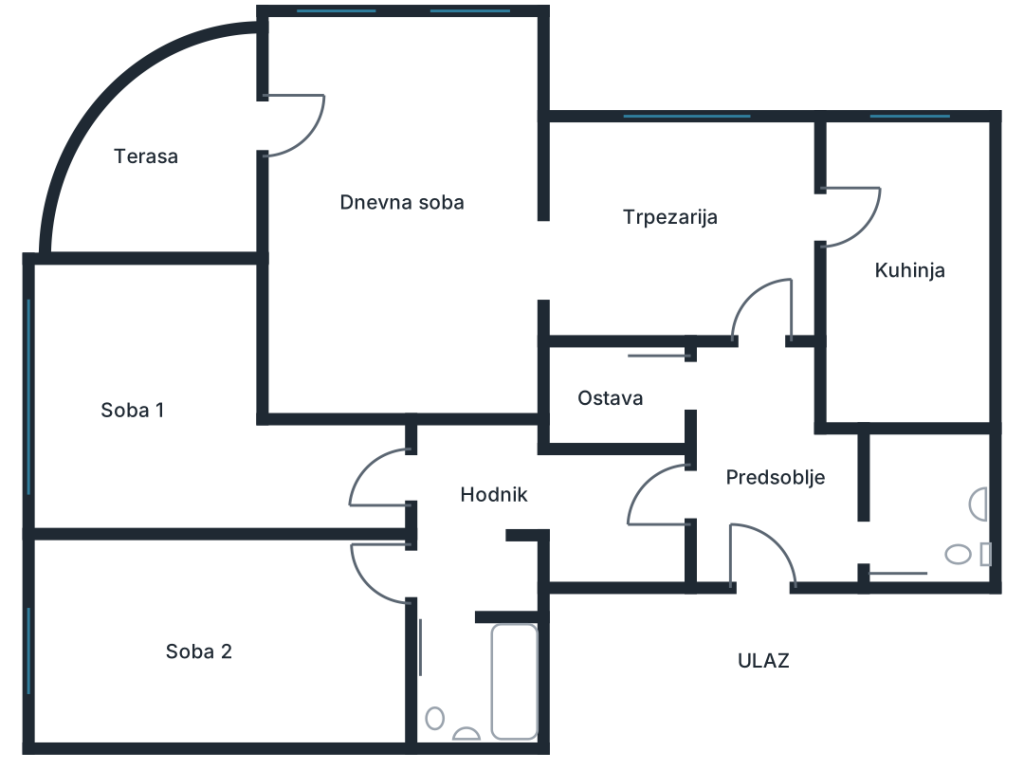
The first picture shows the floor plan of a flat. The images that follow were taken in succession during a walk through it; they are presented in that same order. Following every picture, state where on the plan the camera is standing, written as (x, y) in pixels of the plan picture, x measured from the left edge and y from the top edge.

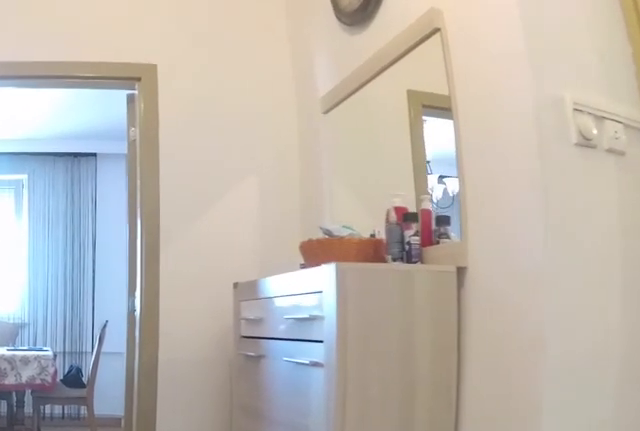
(767, 562)
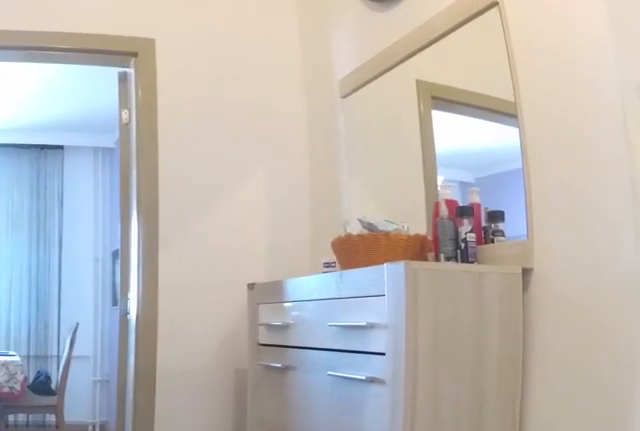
(767, 545)
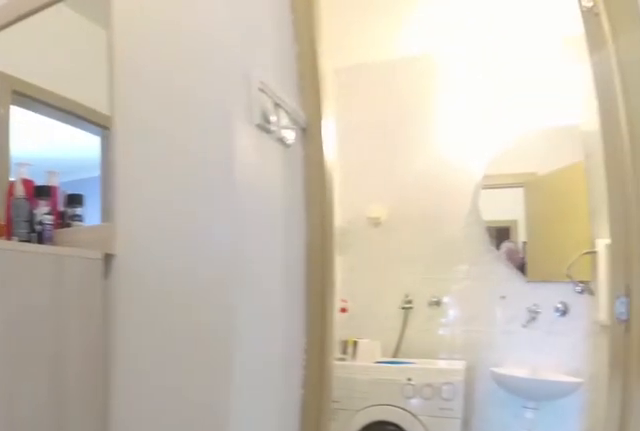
(748, 516)
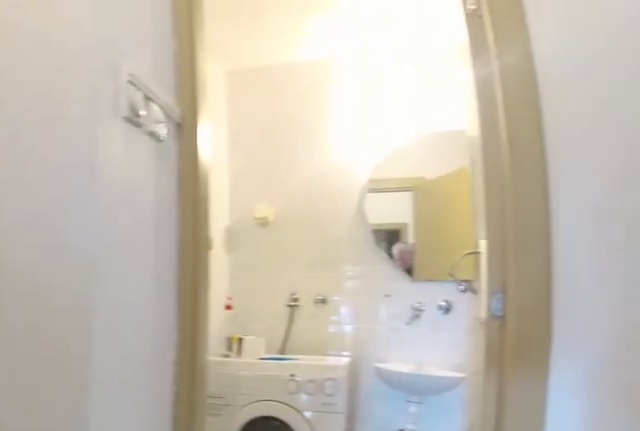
(746, 511)
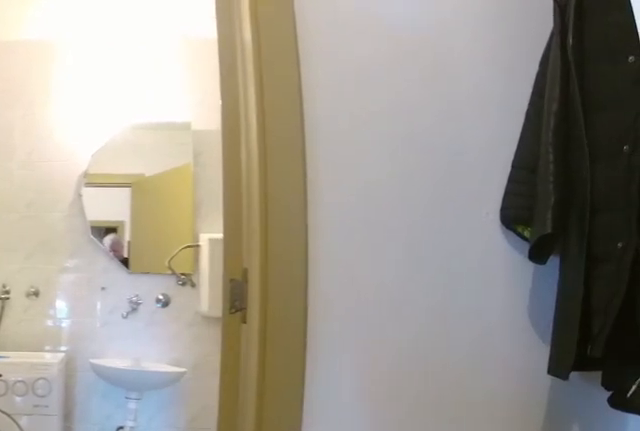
(758, 497)
